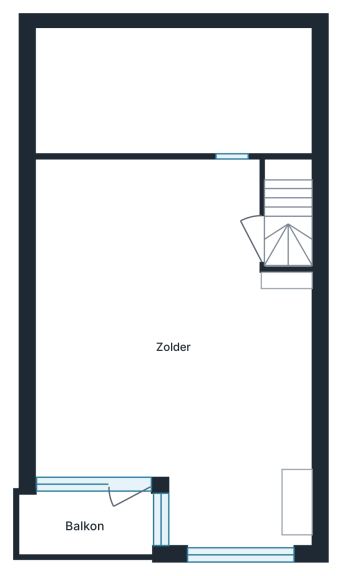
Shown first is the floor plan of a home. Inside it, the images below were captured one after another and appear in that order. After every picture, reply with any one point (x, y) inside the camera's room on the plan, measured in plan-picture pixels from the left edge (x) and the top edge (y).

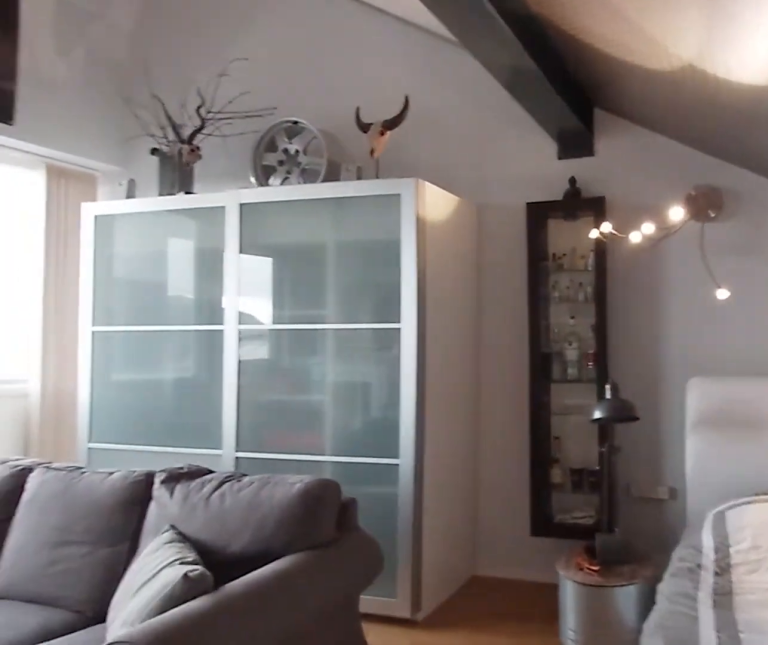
(173, 351)
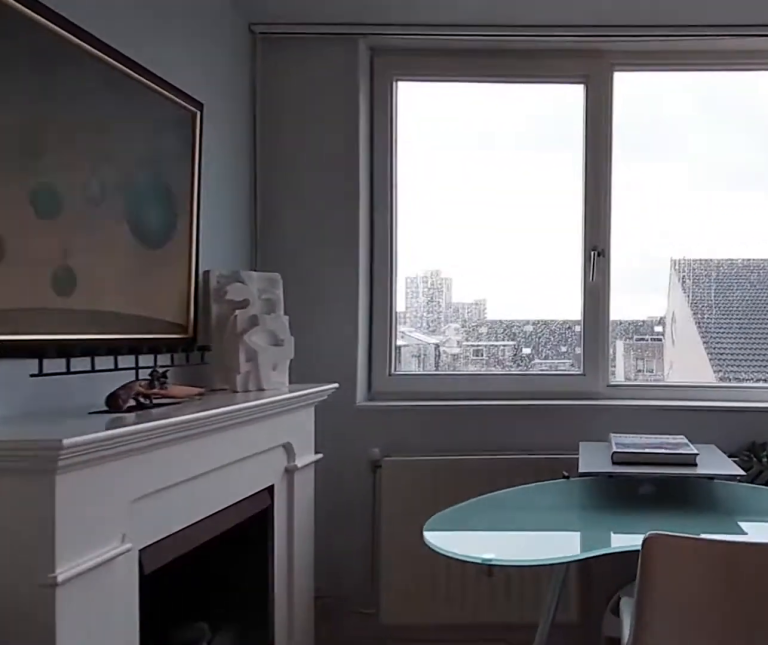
(173, 351)
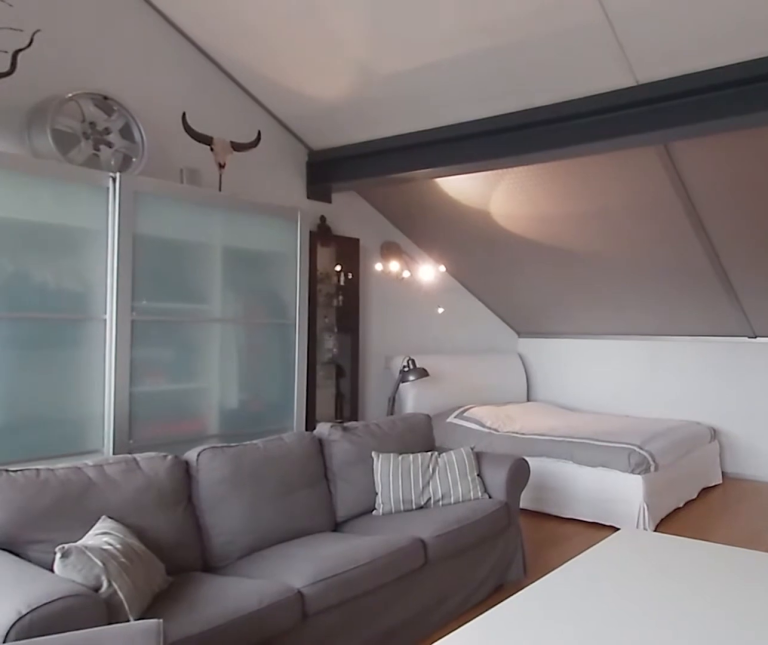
(146, 300)
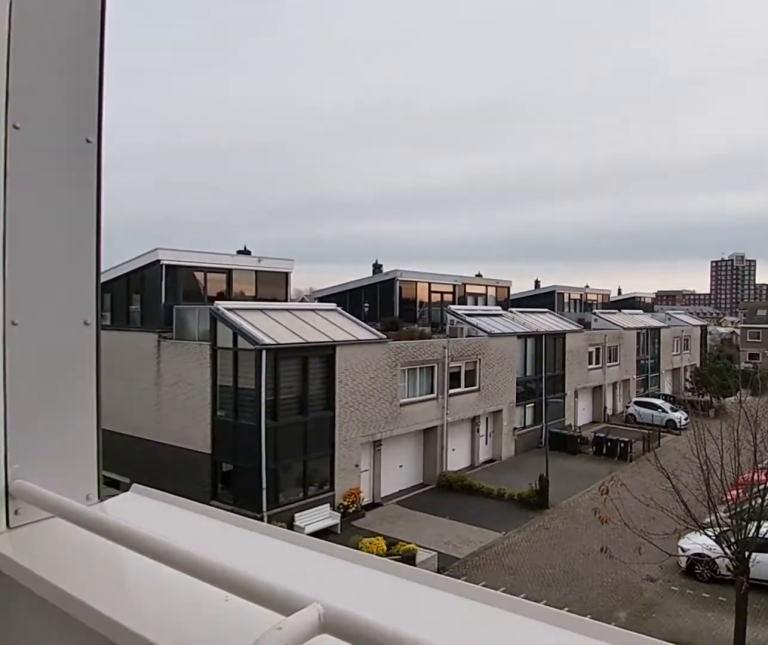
(80, 525)
